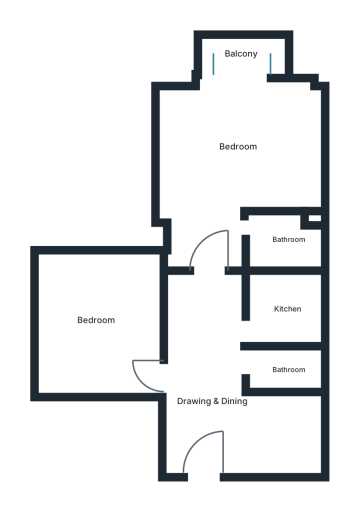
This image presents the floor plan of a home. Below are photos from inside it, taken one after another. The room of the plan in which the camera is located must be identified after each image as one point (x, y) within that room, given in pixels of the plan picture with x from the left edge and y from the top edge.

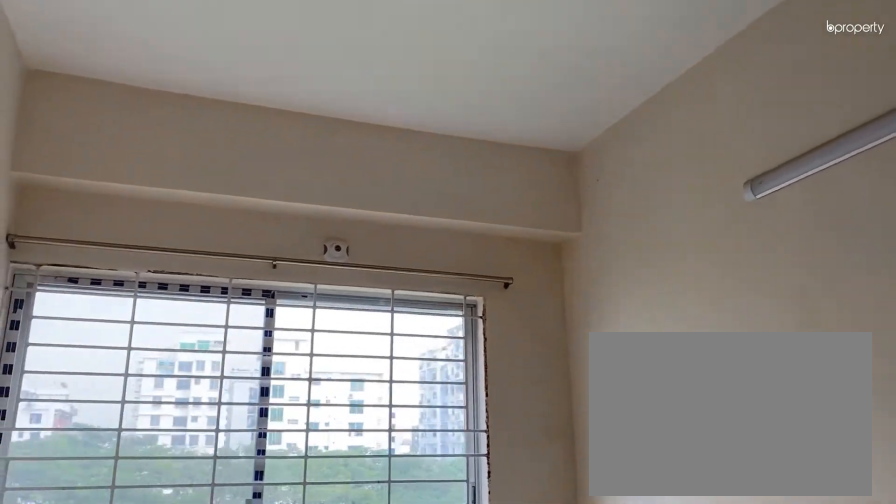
(204, 399)
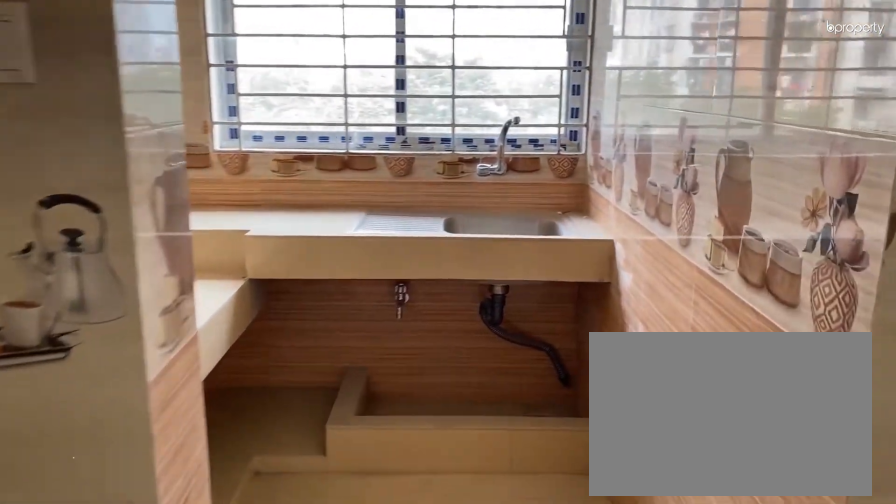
(286, 307)
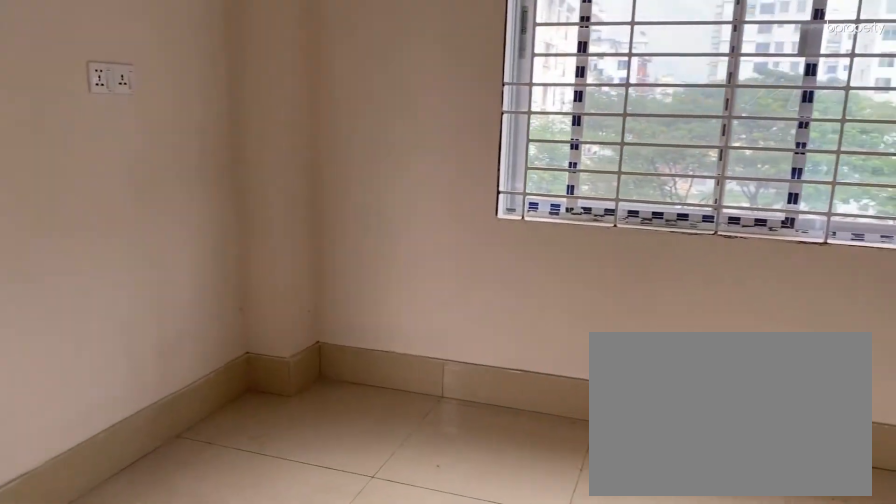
(238, 142)
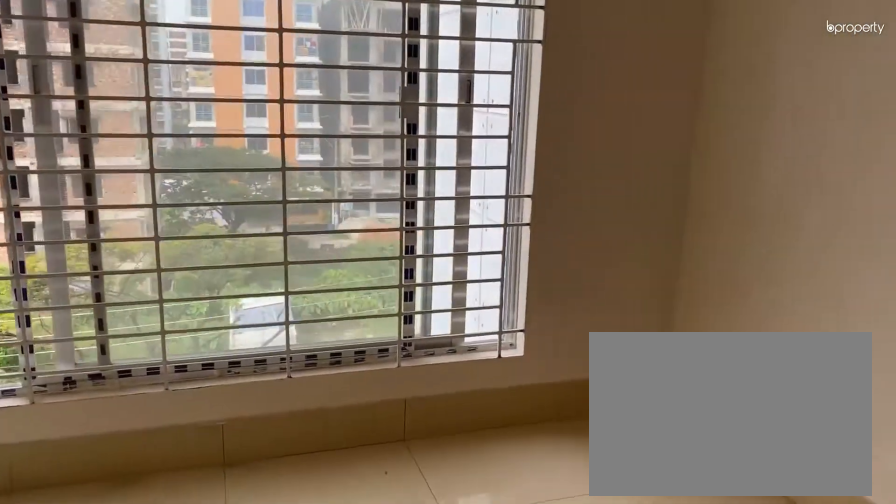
(97, 319)
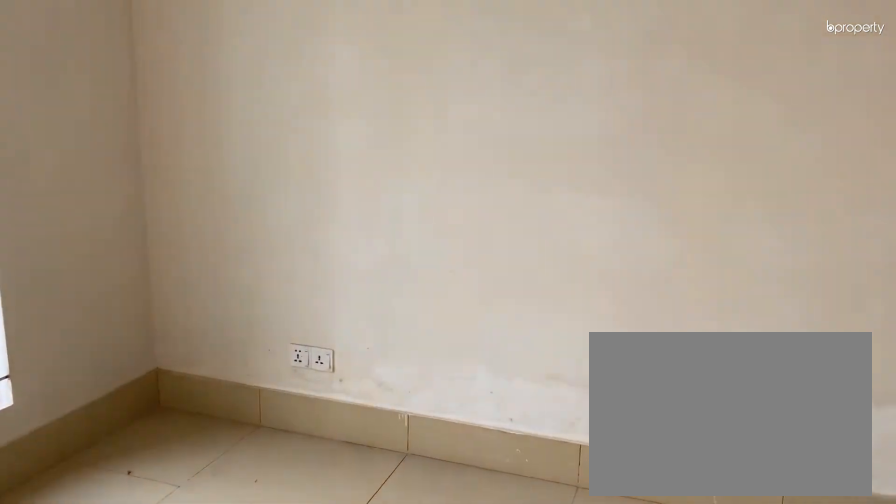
(97, 319)
